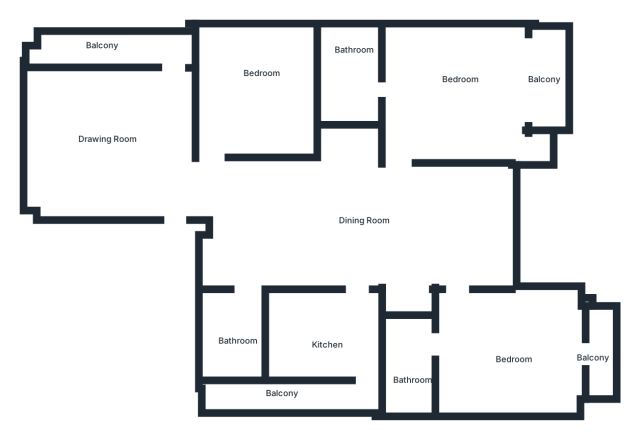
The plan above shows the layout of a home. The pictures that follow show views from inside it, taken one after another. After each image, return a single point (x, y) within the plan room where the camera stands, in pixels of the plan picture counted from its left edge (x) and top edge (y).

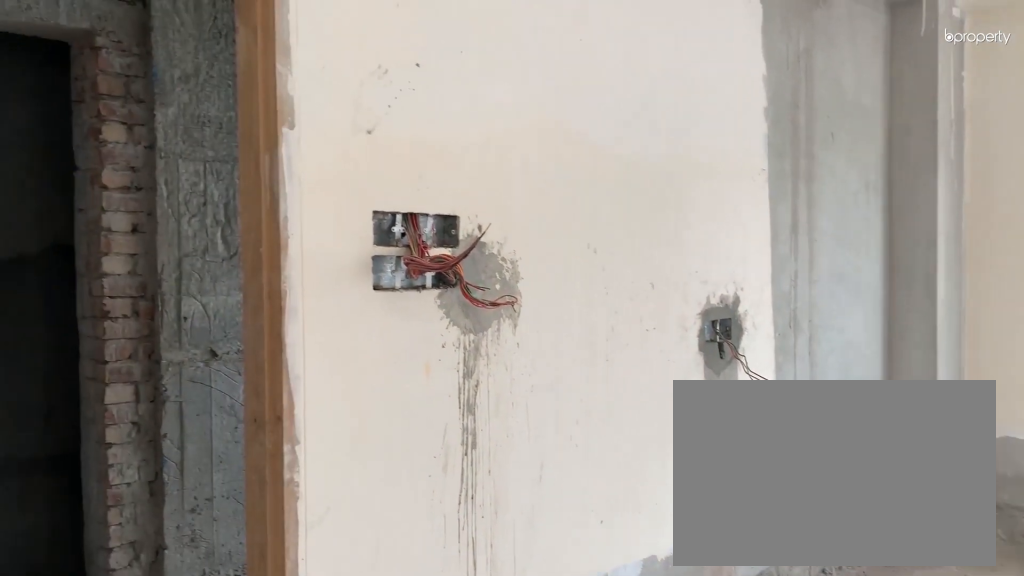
(133, 134)
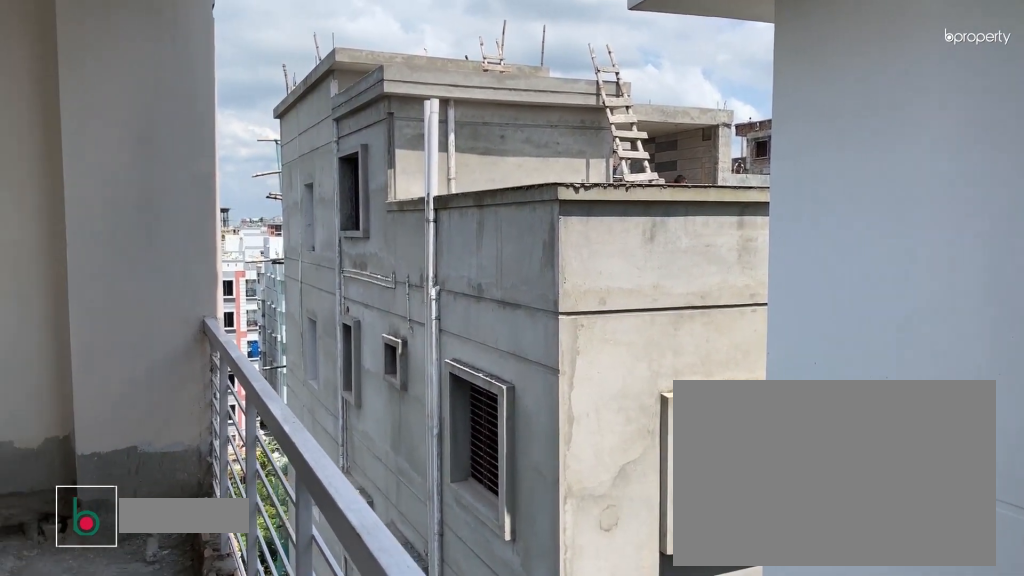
(132, 47)
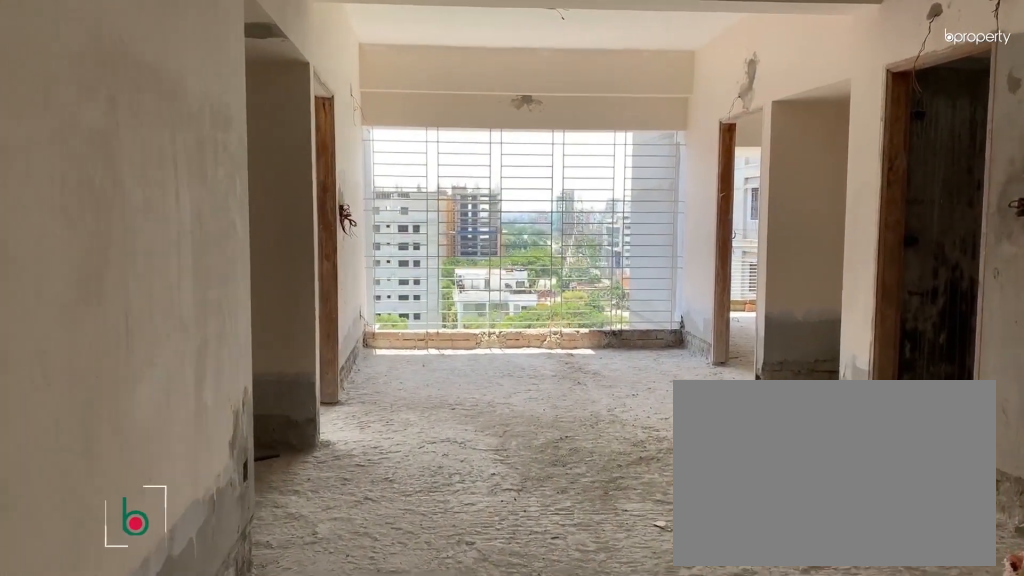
(316, 229)
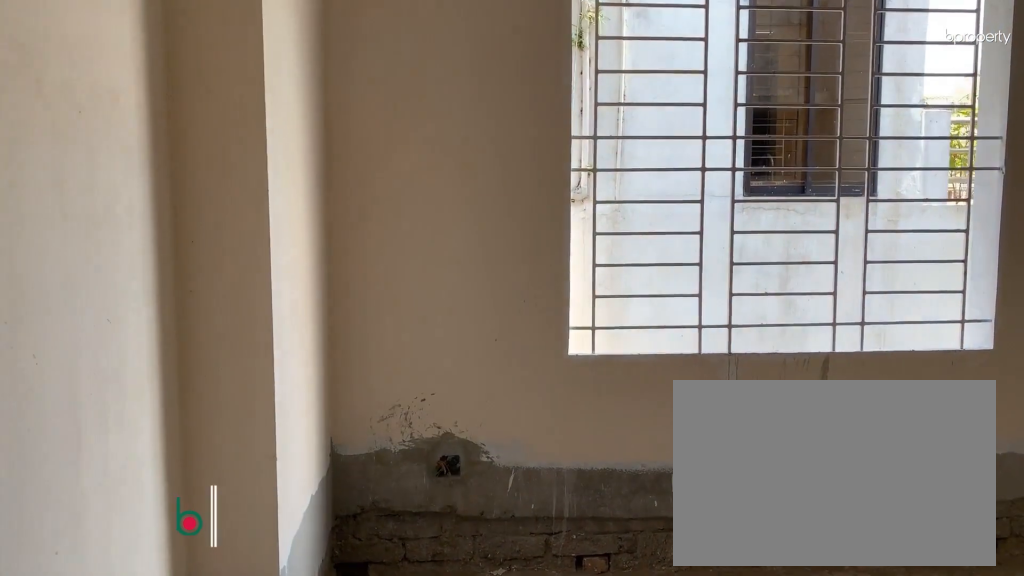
(261, 89)
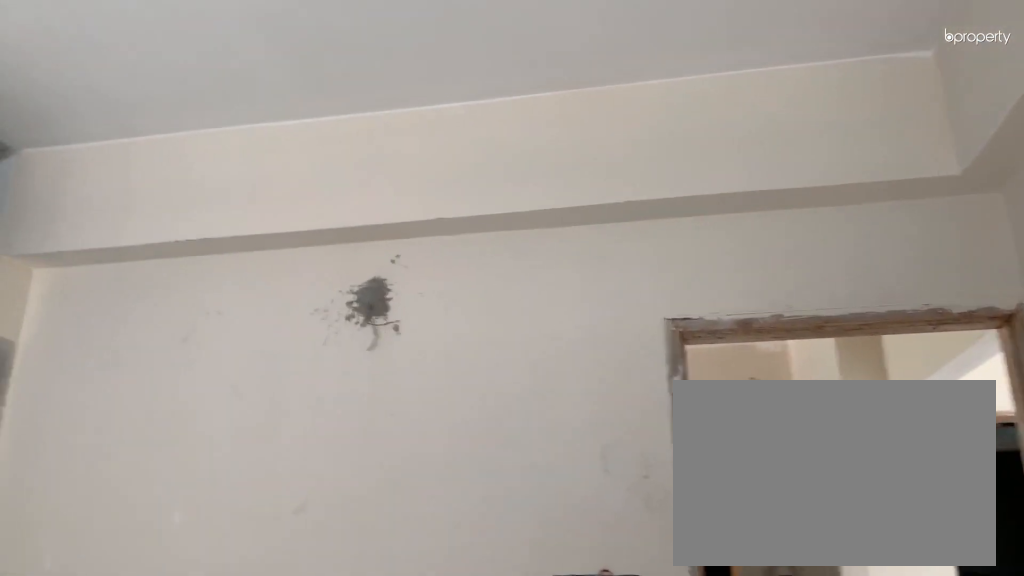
(261, 89)
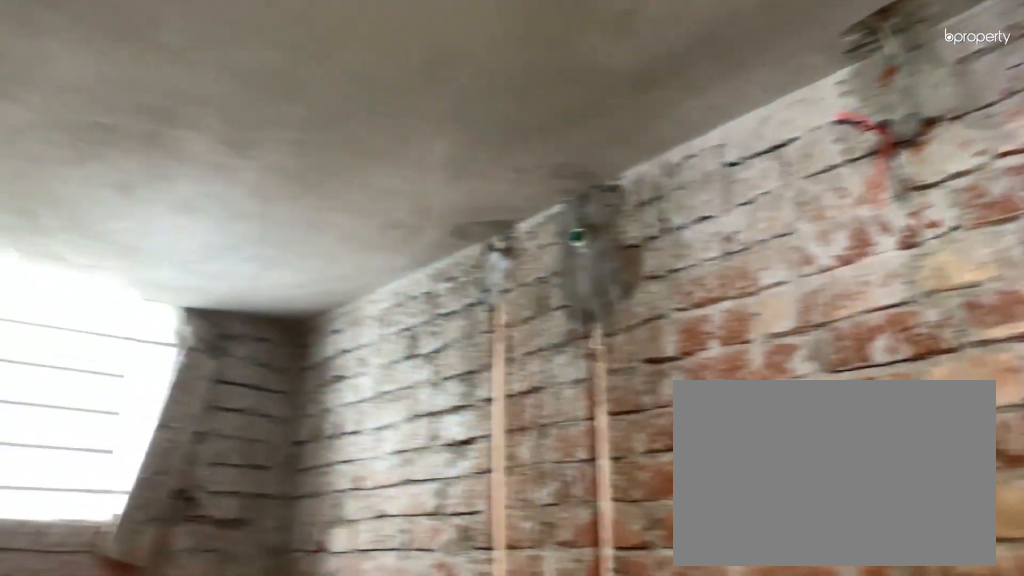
(240, 331)
